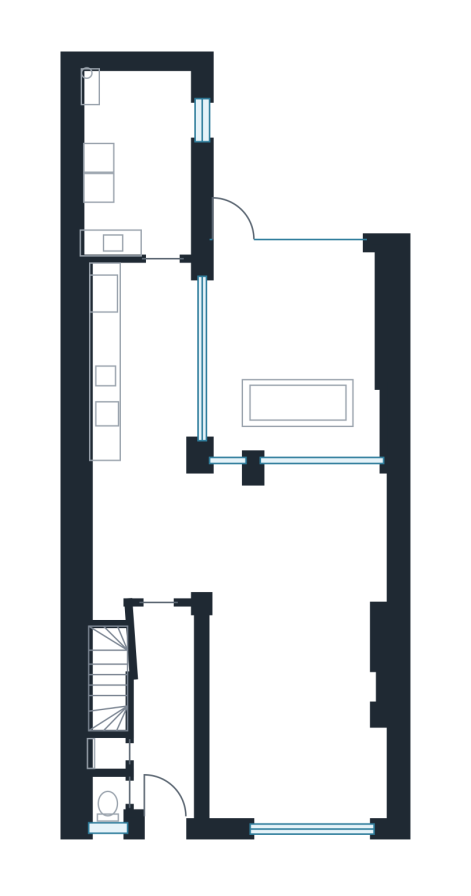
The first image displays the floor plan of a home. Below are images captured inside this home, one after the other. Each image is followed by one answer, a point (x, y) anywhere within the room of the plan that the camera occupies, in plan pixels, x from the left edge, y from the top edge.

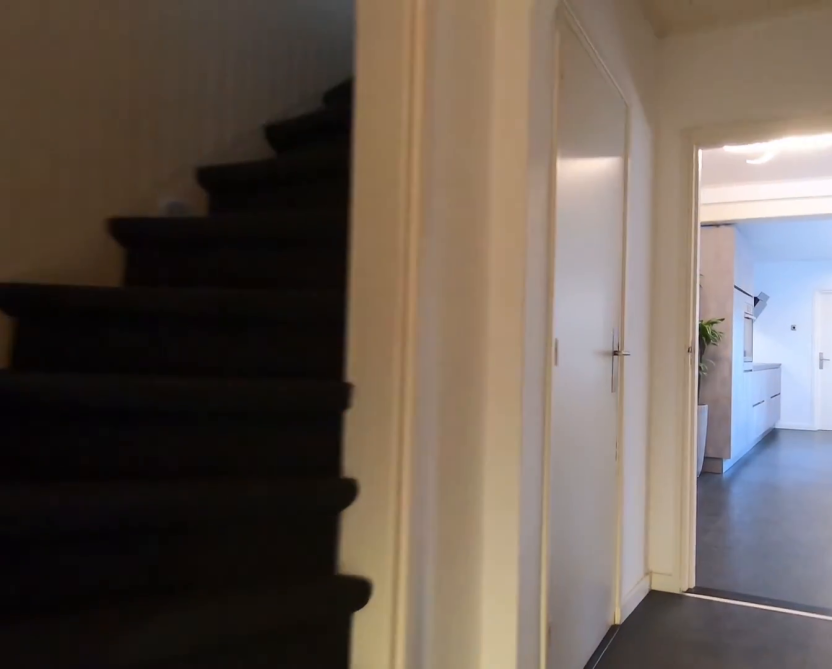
(164, 710)
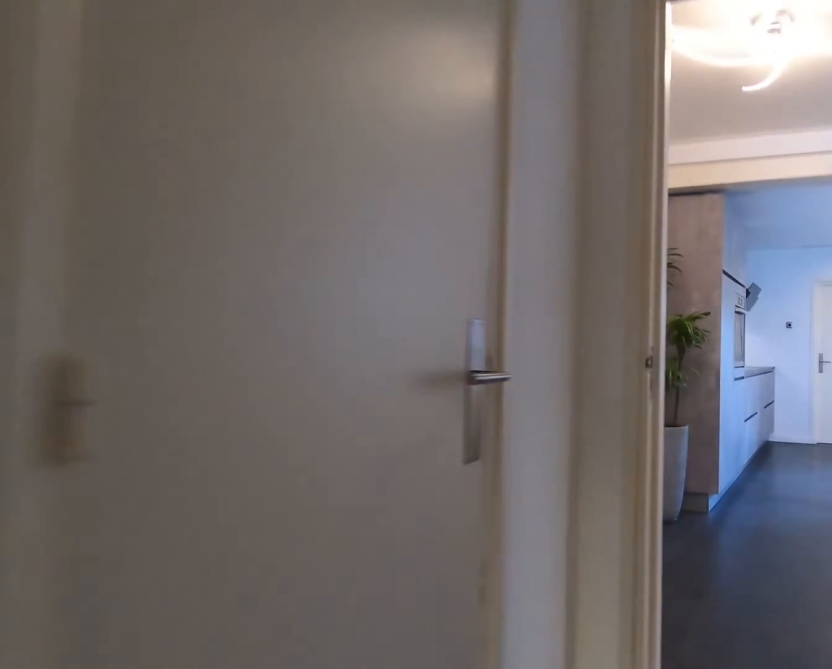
(164, 710)
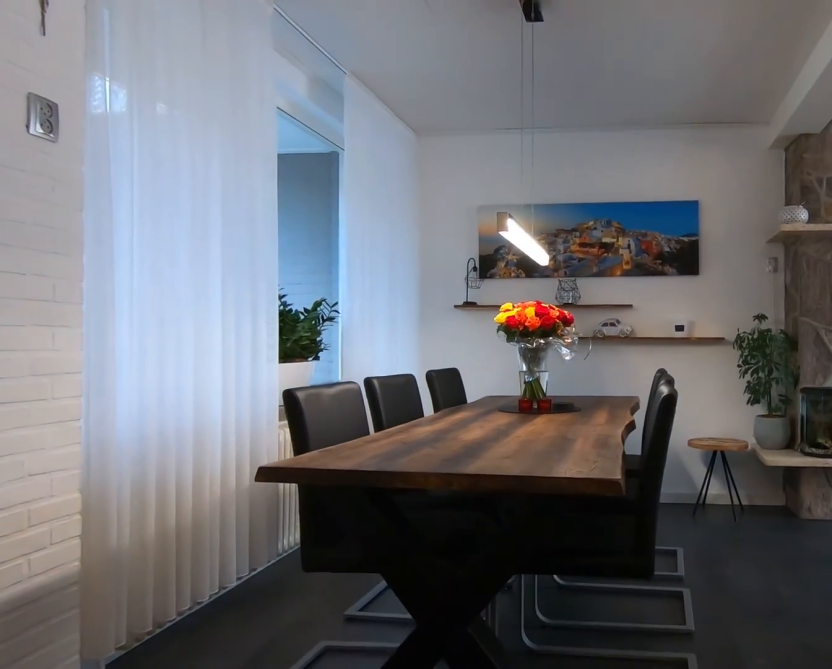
(238, 533)
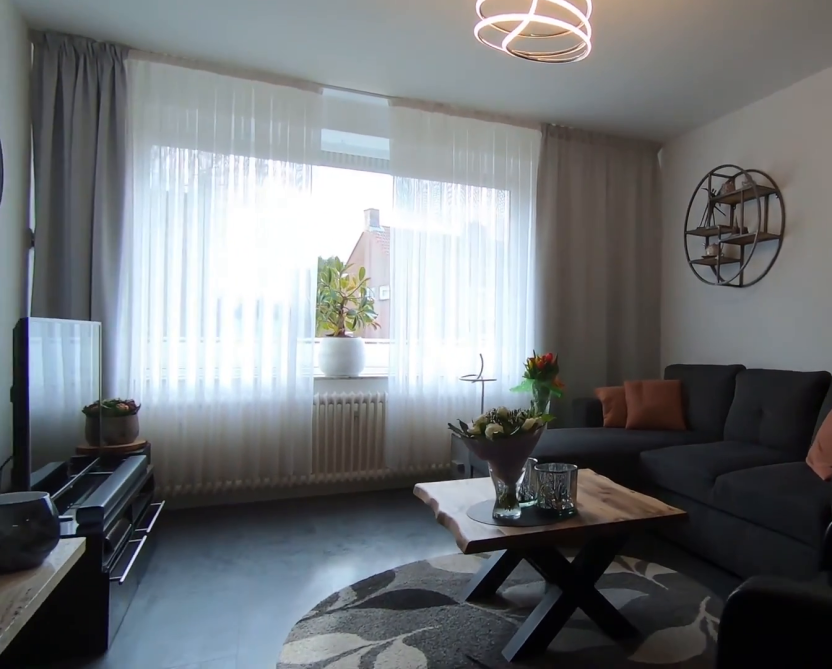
(293, 715)
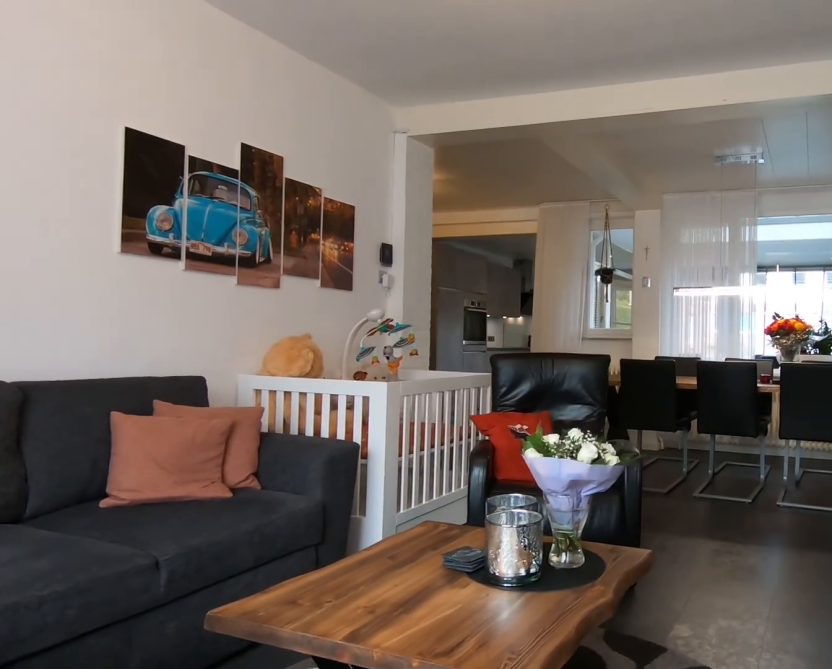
(293, 715)
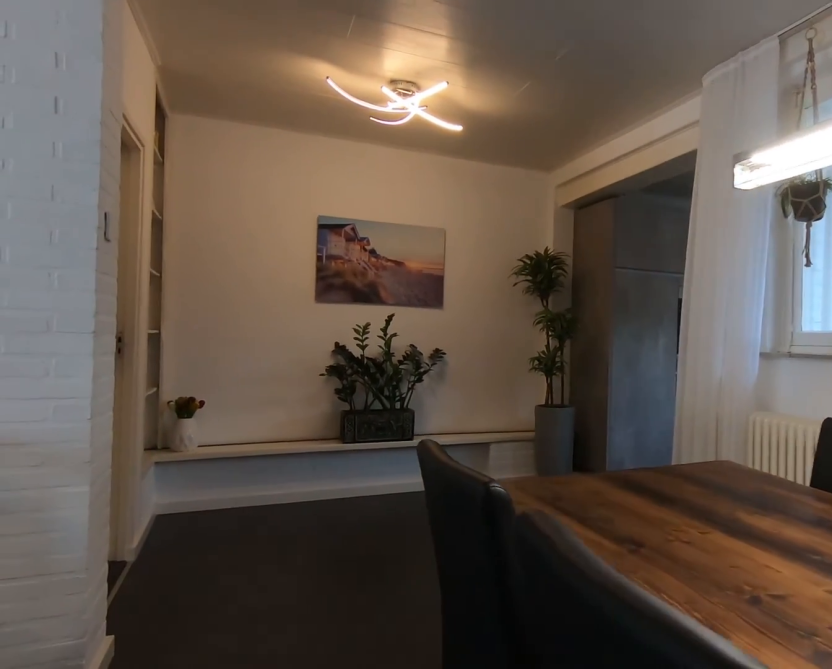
(238, 533)
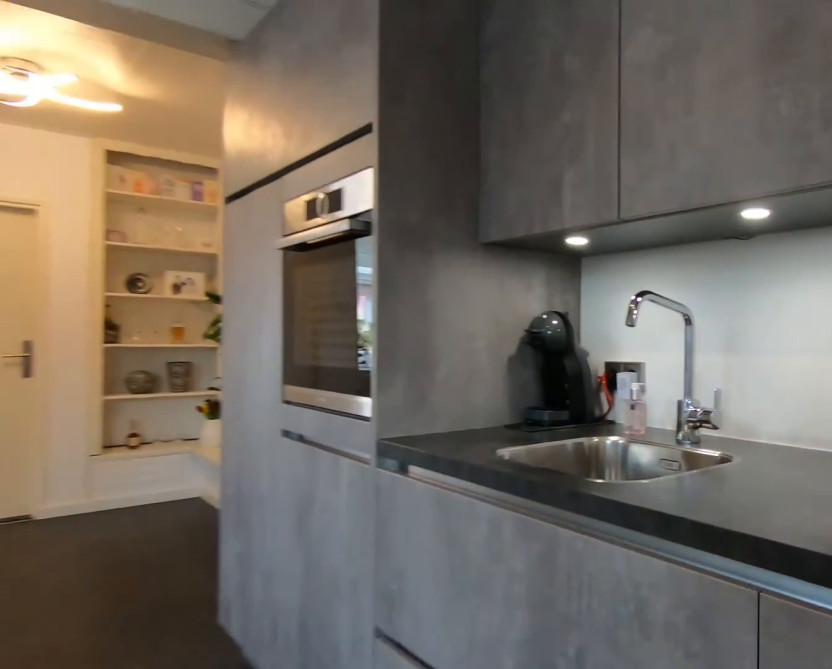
(155, 363)
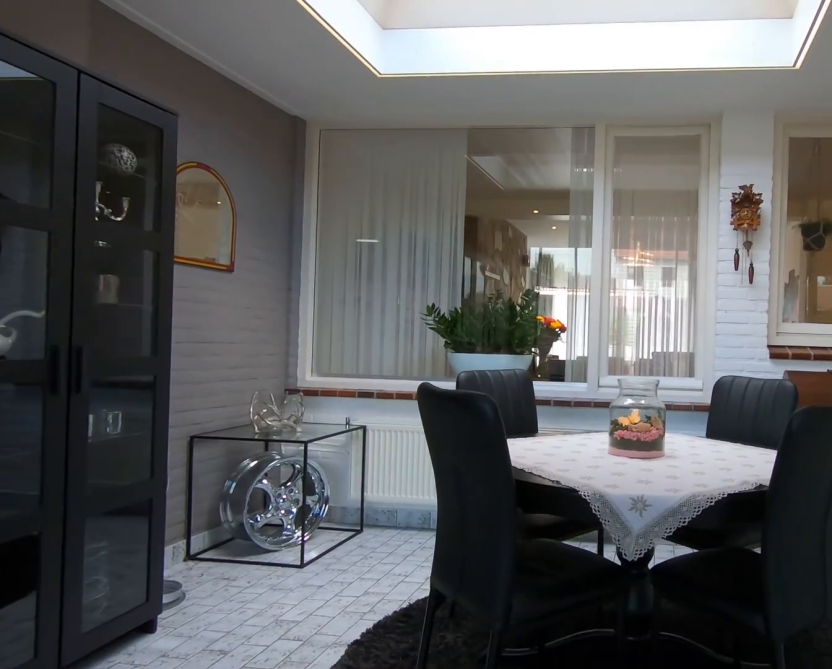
(294, 348)
